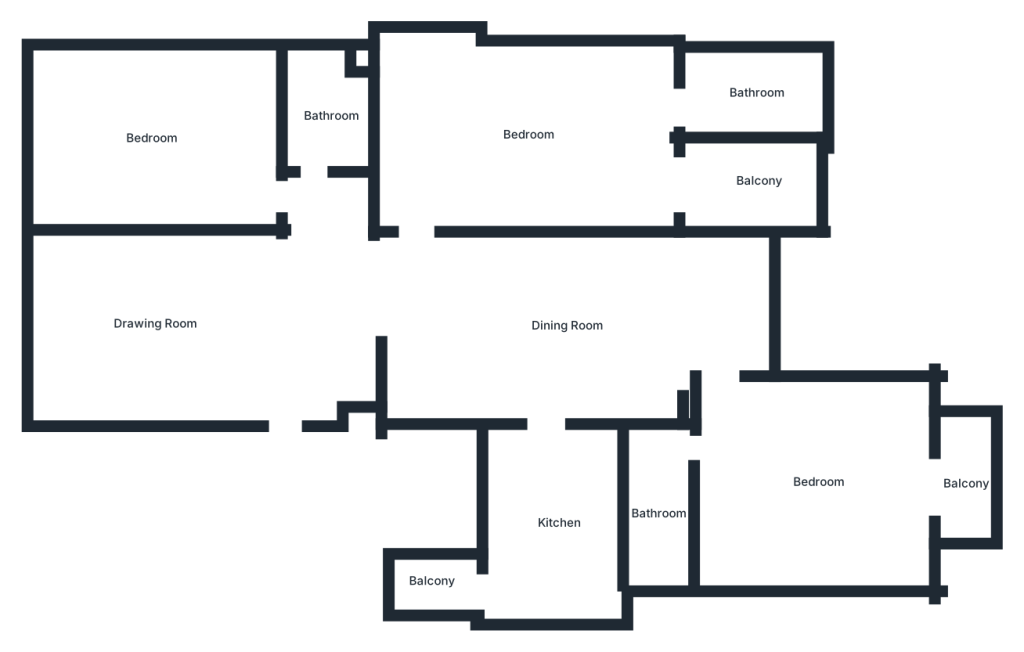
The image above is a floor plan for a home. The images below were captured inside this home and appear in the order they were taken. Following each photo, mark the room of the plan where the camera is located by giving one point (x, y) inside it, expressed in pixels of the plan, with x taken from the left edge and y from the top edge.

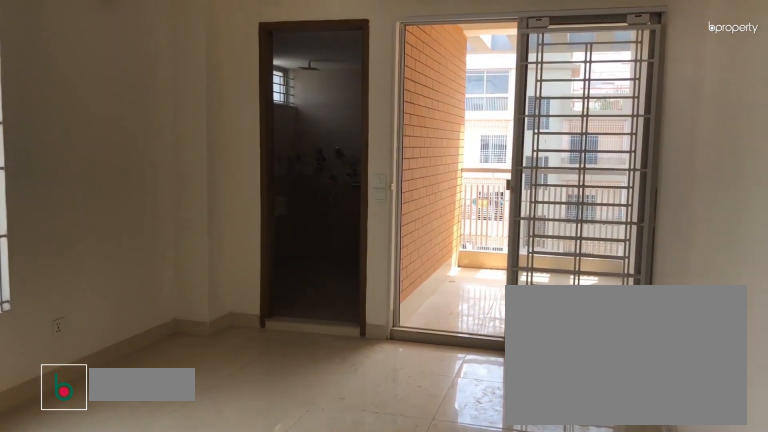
(528, 135)
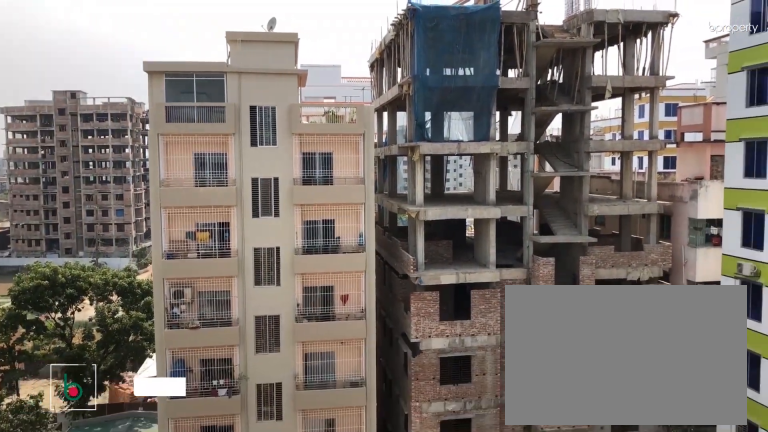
(761, 180)
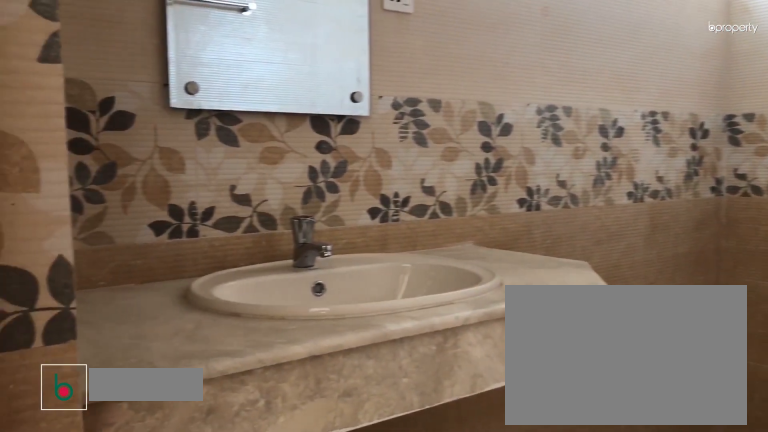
(755, 96)
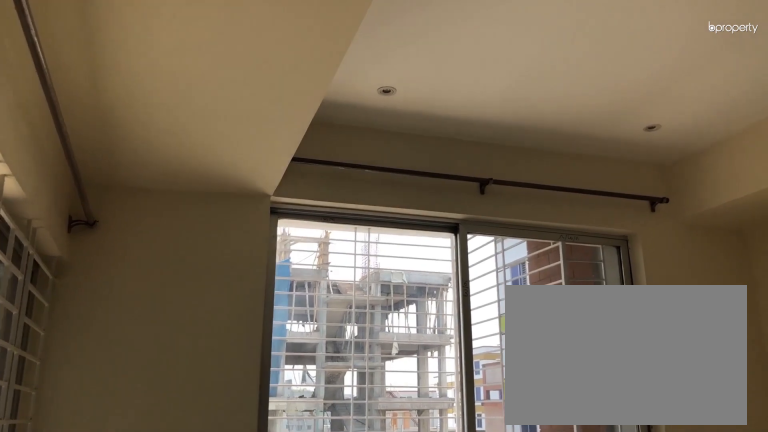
(818, 483)
